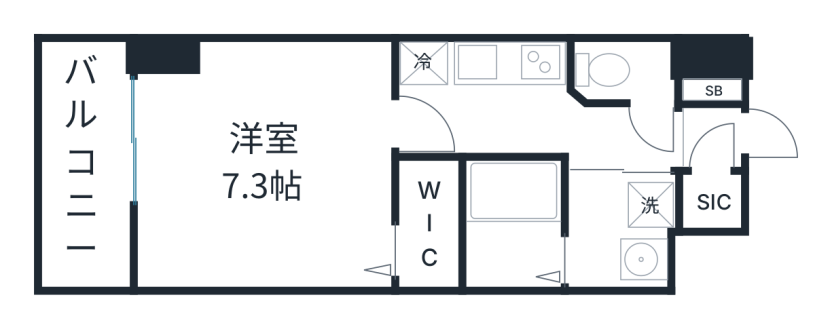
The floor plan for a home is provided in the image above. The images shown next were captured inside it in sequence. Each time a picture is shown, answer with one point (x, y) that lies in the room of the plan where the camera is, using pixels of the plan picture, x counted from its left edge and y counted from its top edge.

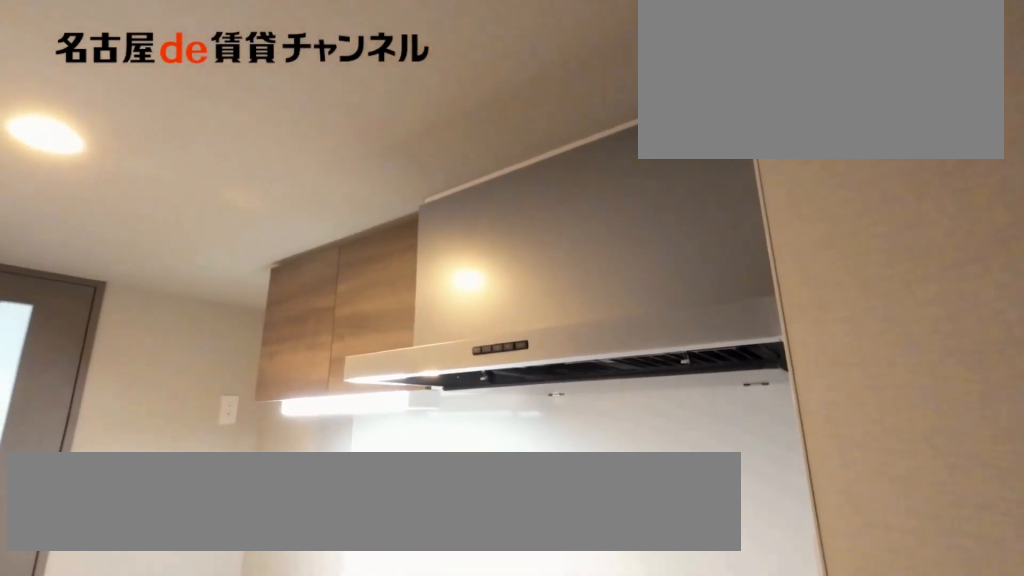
(482, 63)
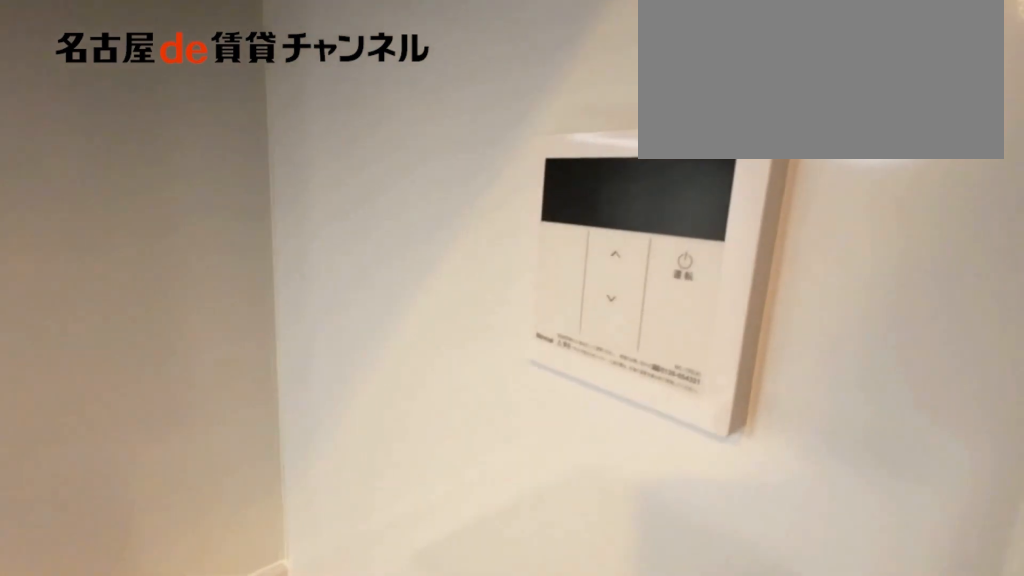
(482, 63)
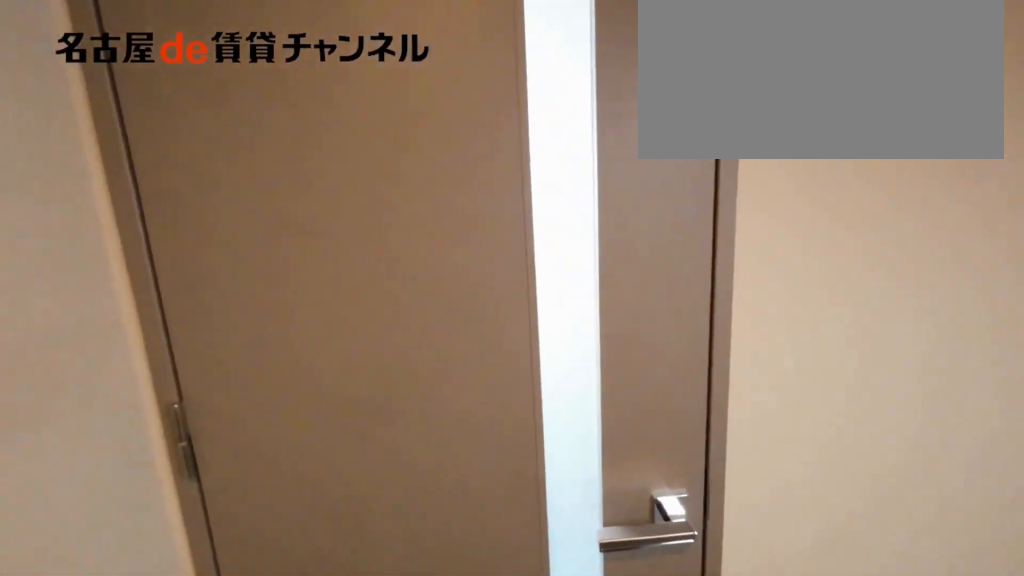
(533, 125)
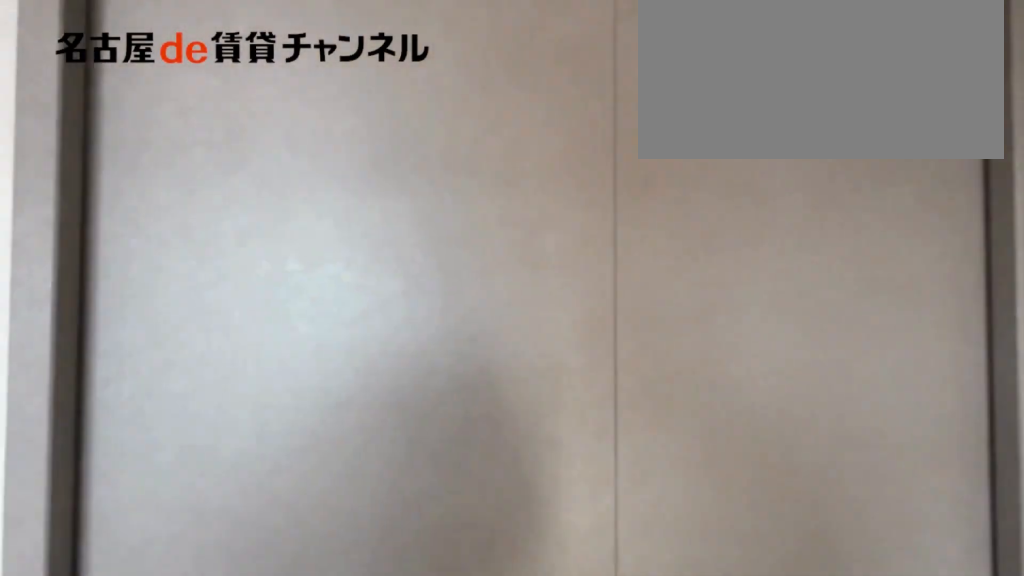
(267, 167)
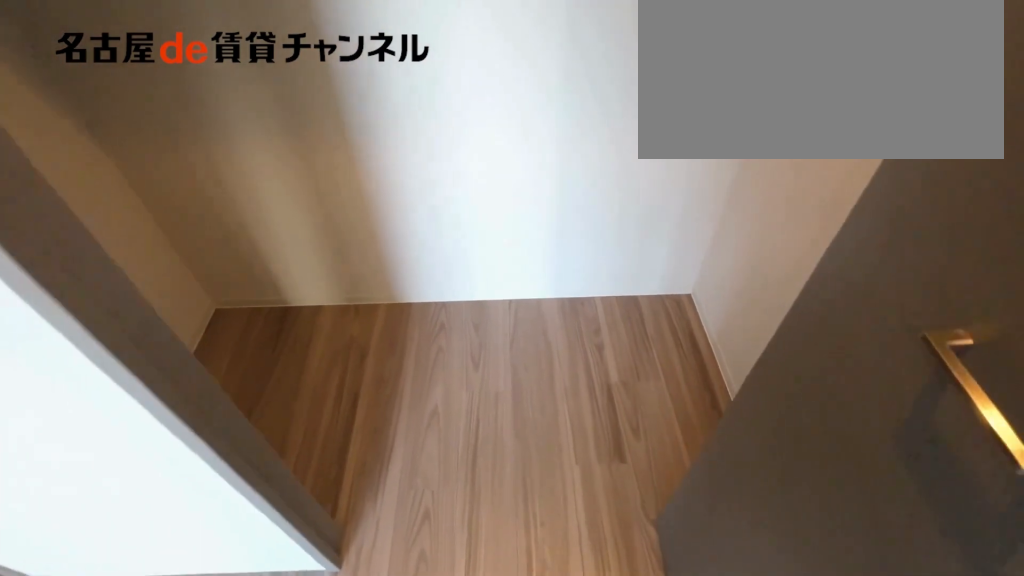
(428, 224)
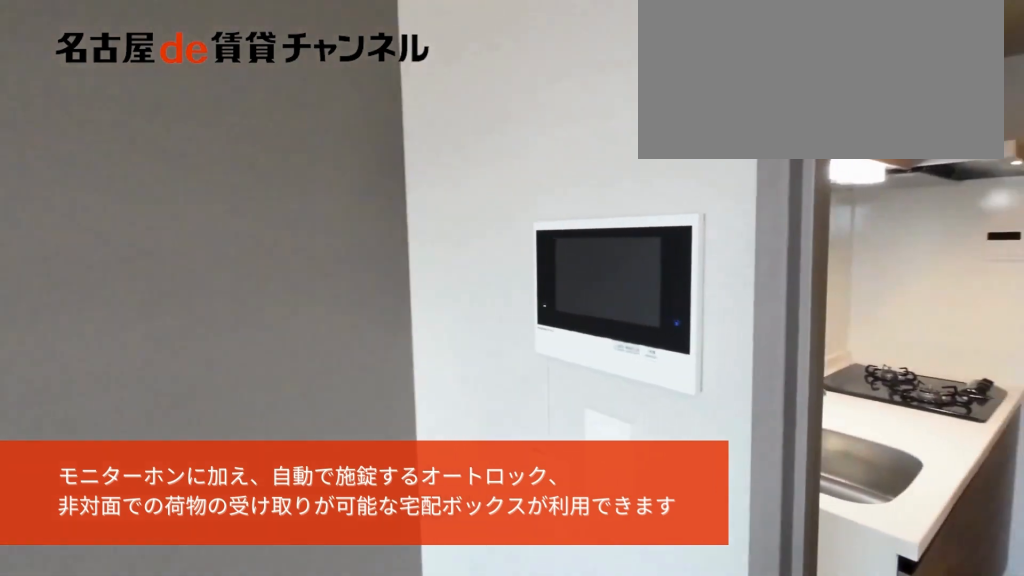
(267, 167)
